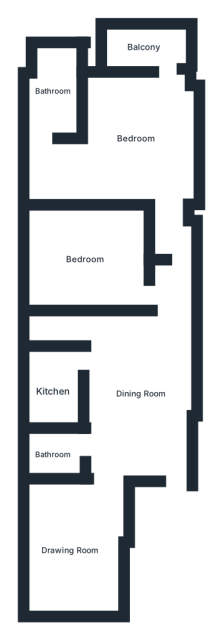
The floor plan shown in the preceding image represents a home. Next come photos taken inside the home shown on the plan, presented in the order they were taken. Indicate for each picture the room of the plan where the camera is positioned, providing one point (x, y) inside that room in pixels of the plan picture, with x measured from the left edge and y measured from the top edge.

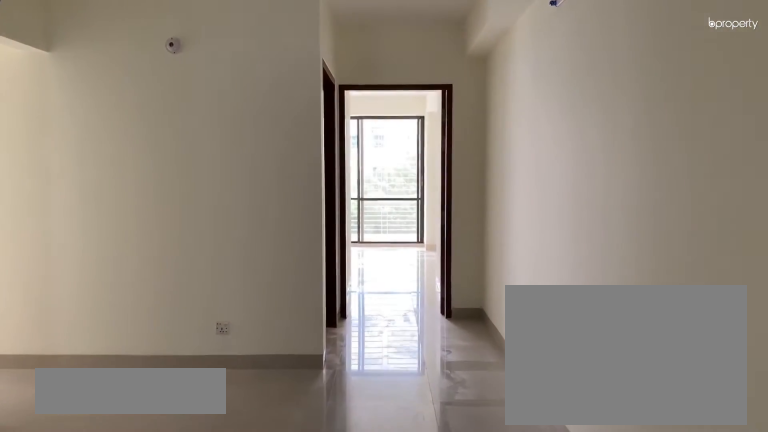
(140, 388)
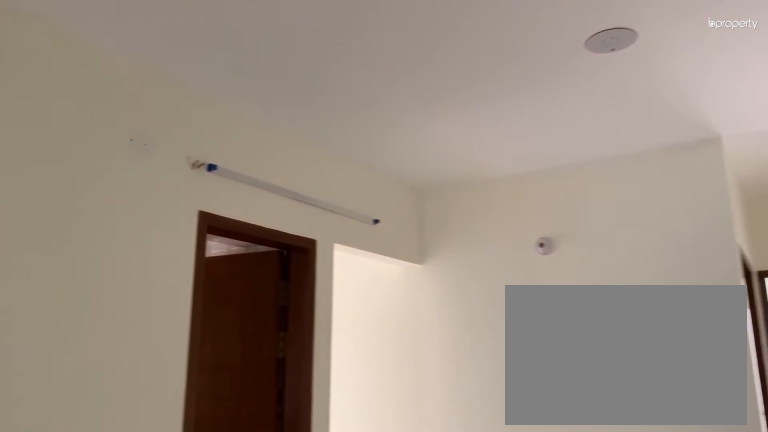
(140, 388)
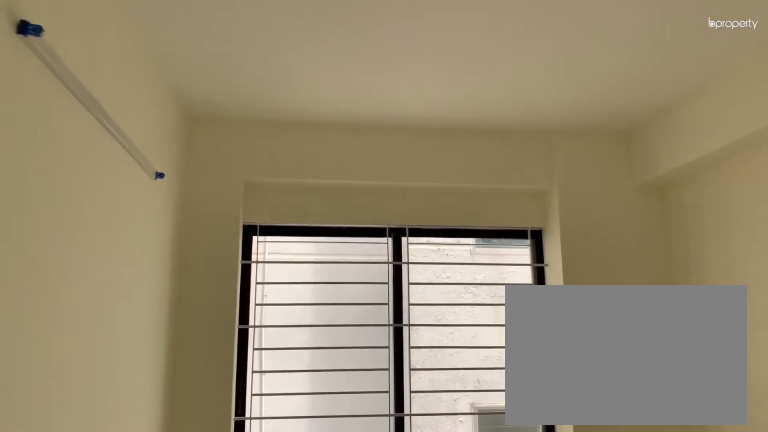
(70, 550)
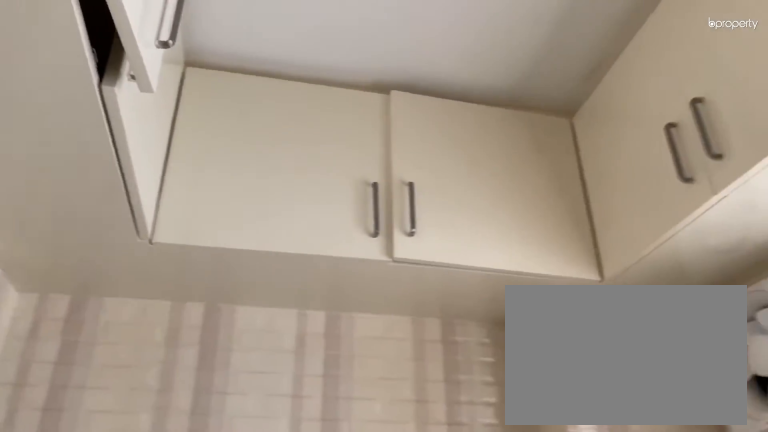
(53, 388)
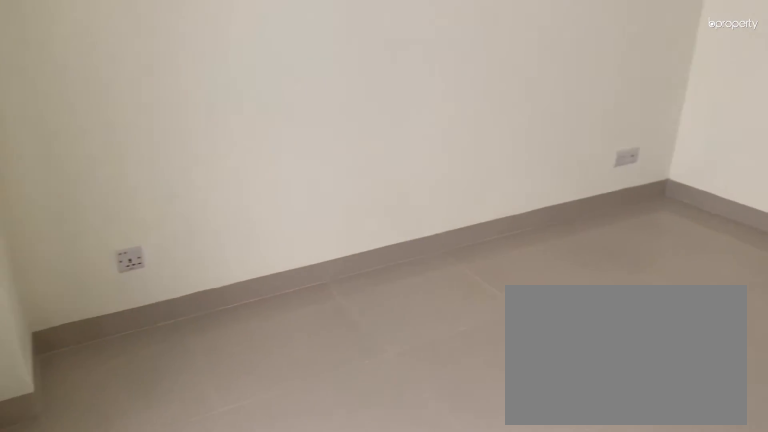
(85, 259)
